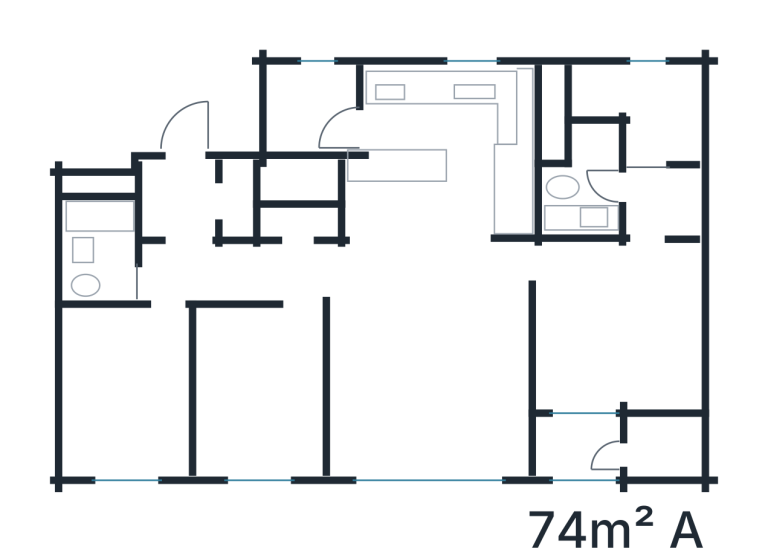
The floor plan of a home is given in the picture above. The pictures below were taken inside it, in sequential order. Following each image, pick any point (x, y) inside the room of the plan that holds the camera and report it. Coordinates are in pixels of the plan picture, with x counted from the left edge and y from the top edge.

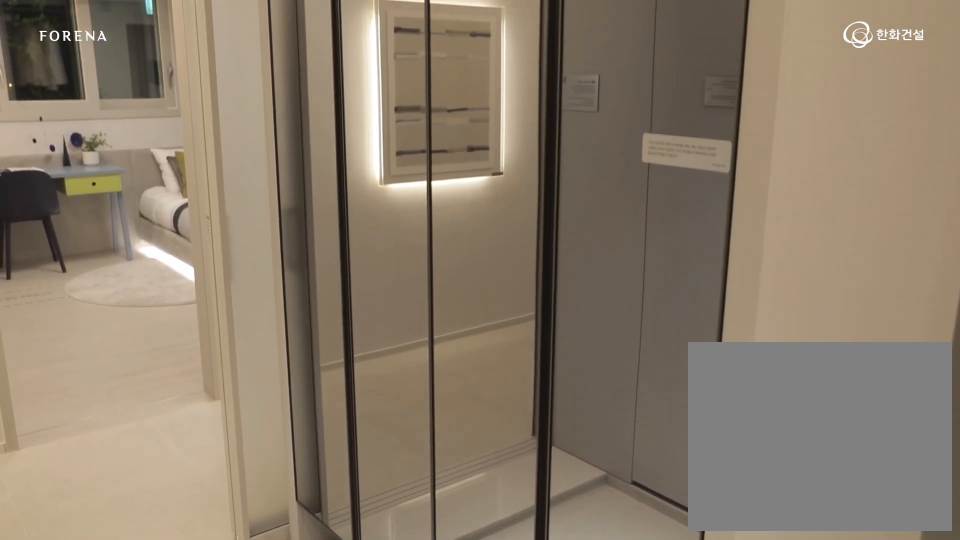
(188, 197)
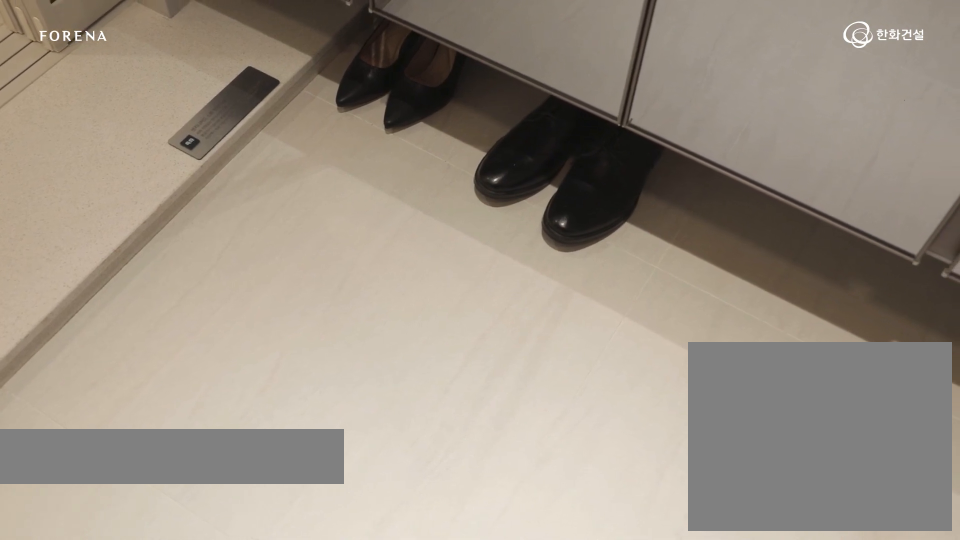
(188, 197)
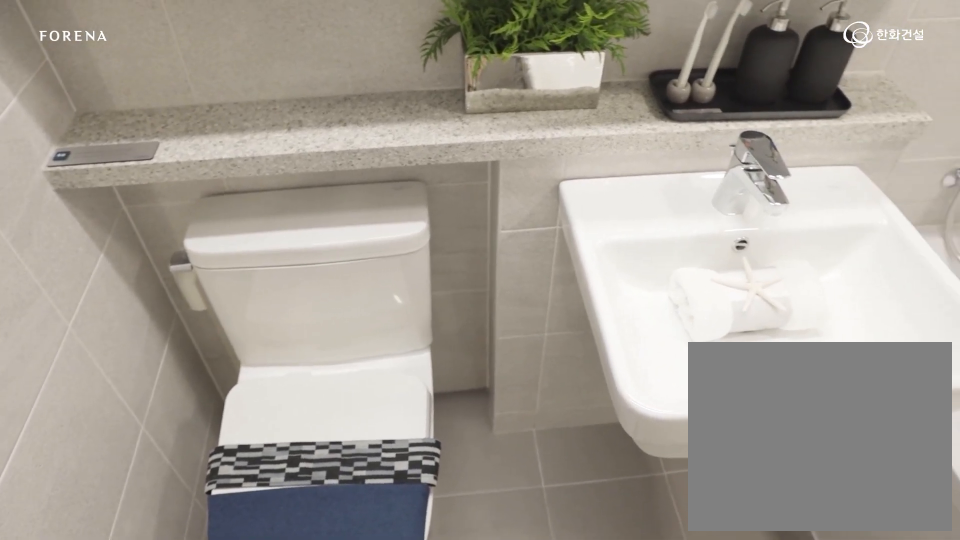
(129, 278)
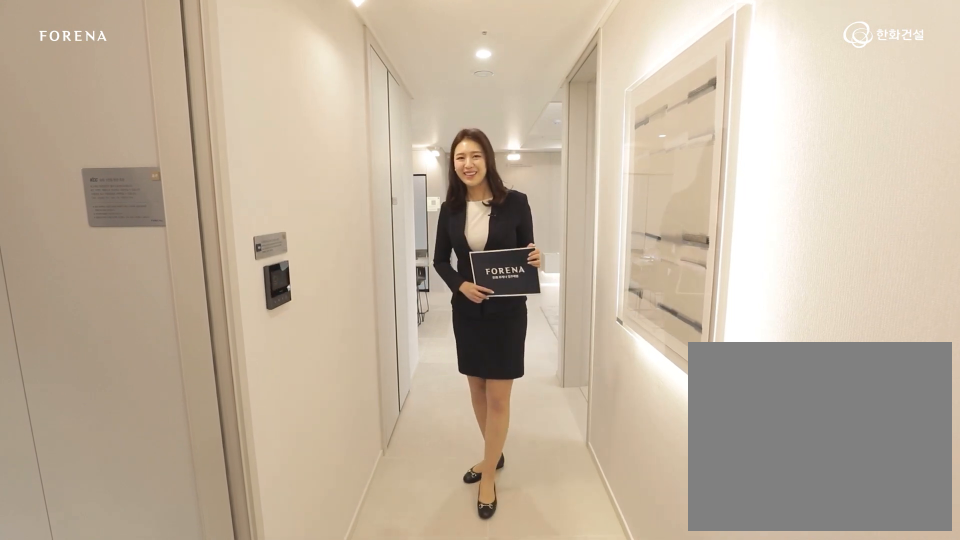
(273, 272)
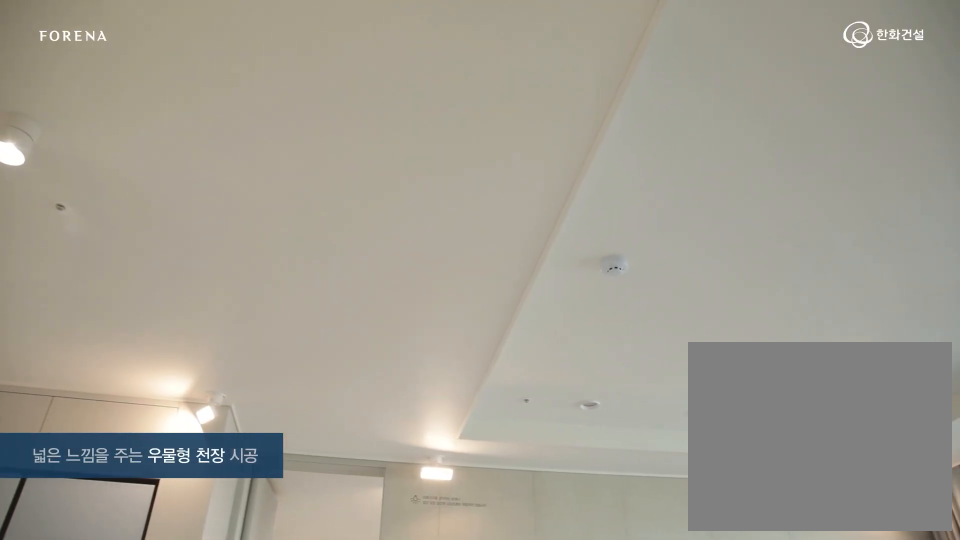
(435, 370)
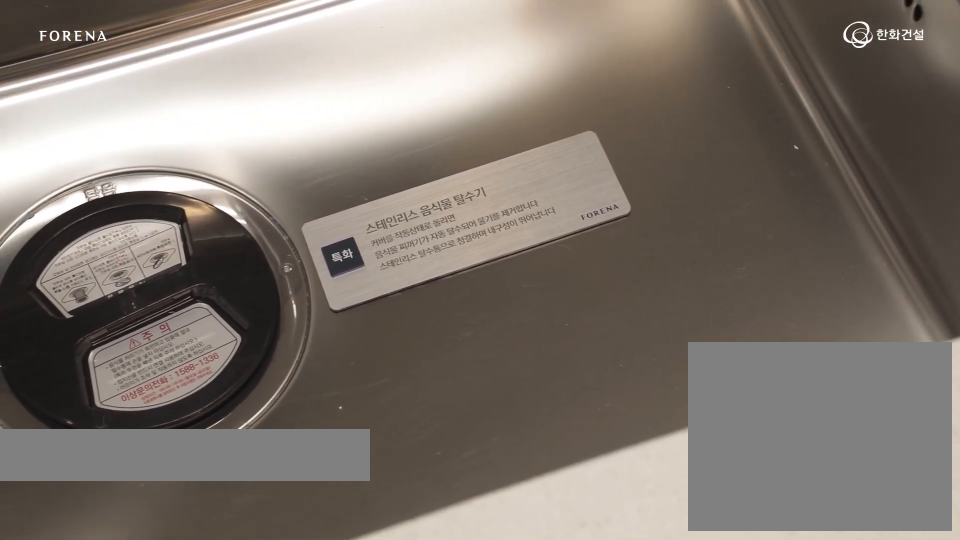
(422, 215)
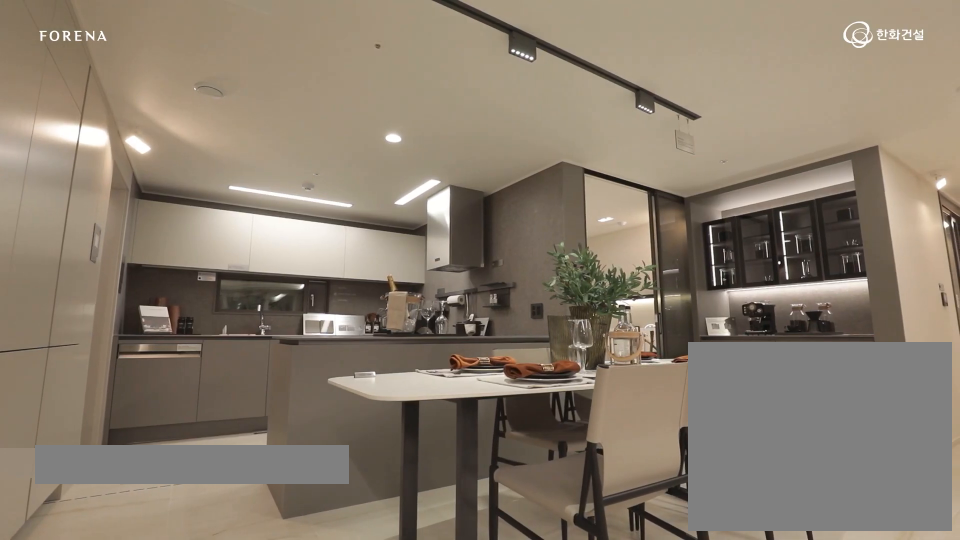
(422, 215)
